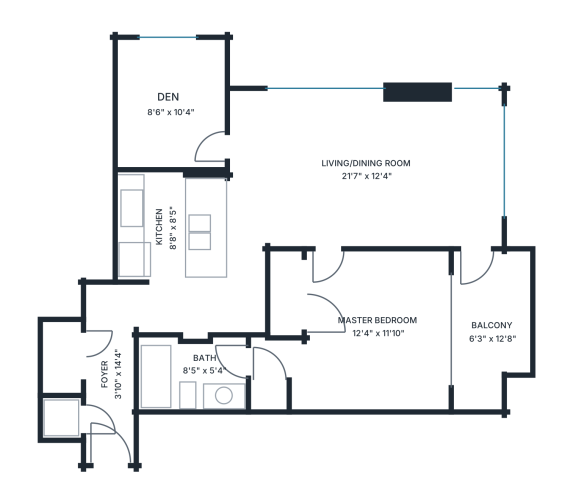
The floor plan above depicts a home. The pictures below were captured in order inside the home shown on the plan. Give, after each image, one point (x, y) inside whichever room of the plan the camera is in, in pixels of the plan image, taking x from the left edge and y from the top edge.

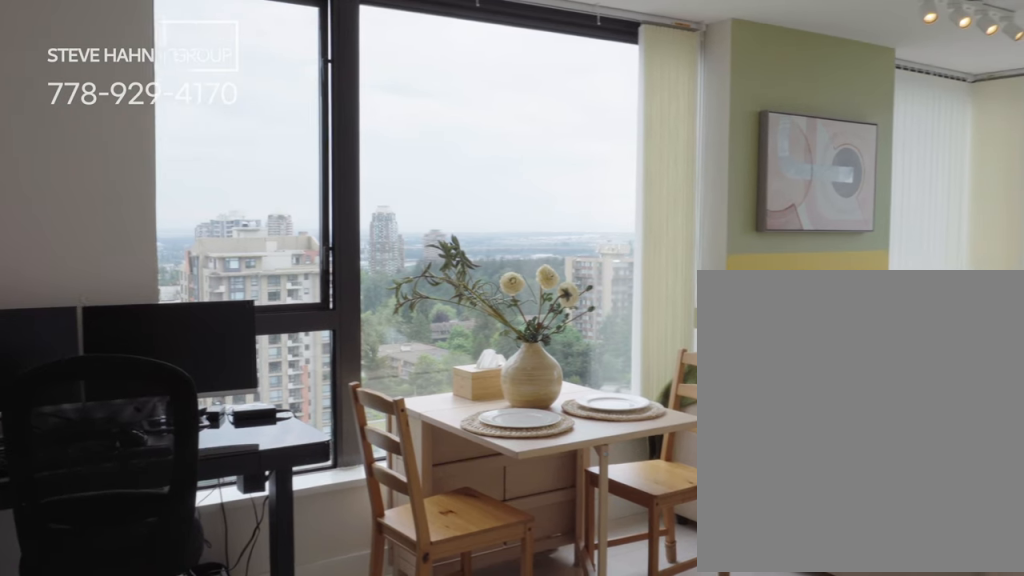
(363, 152)
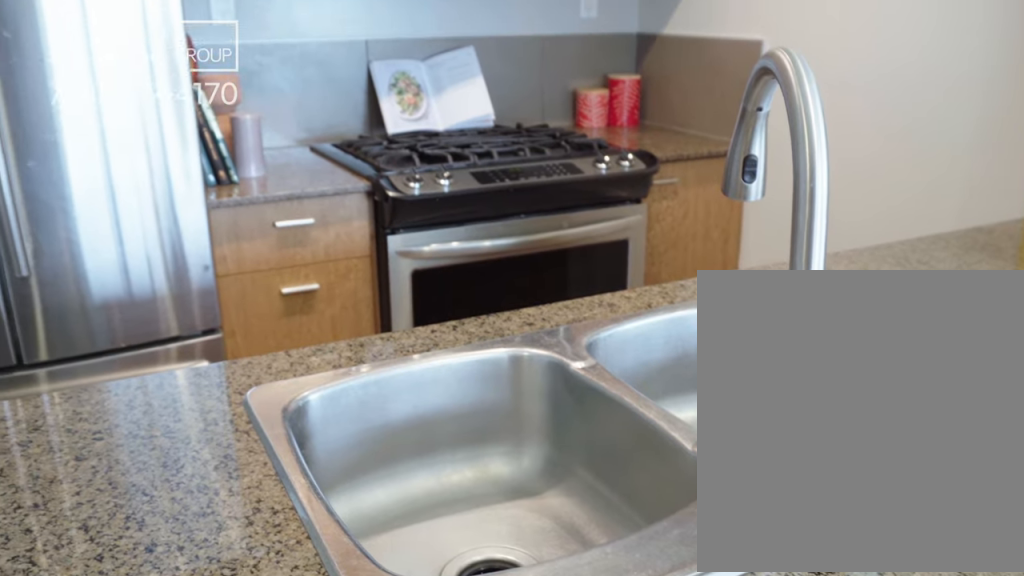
(208, 265)
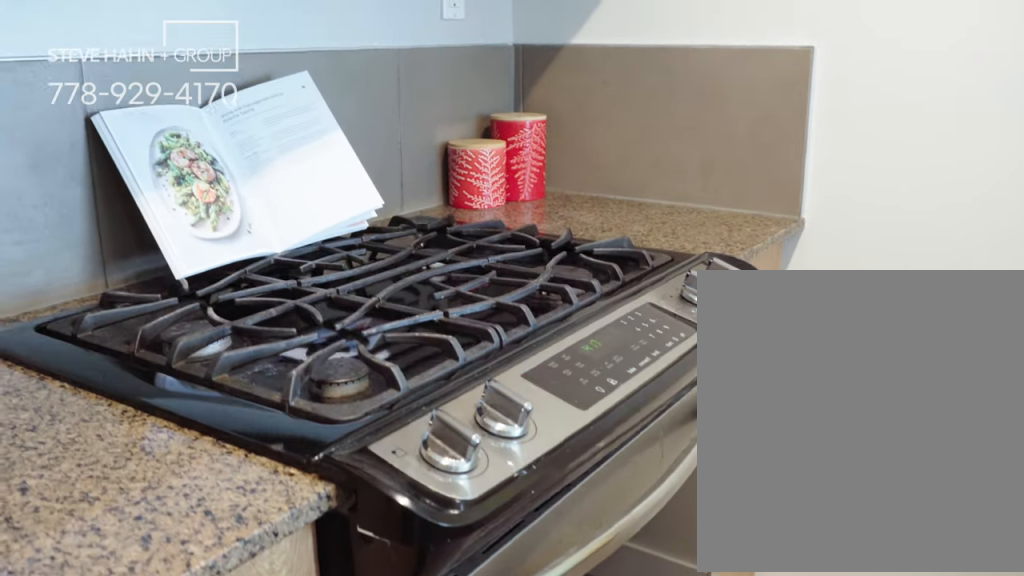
(209, 265)
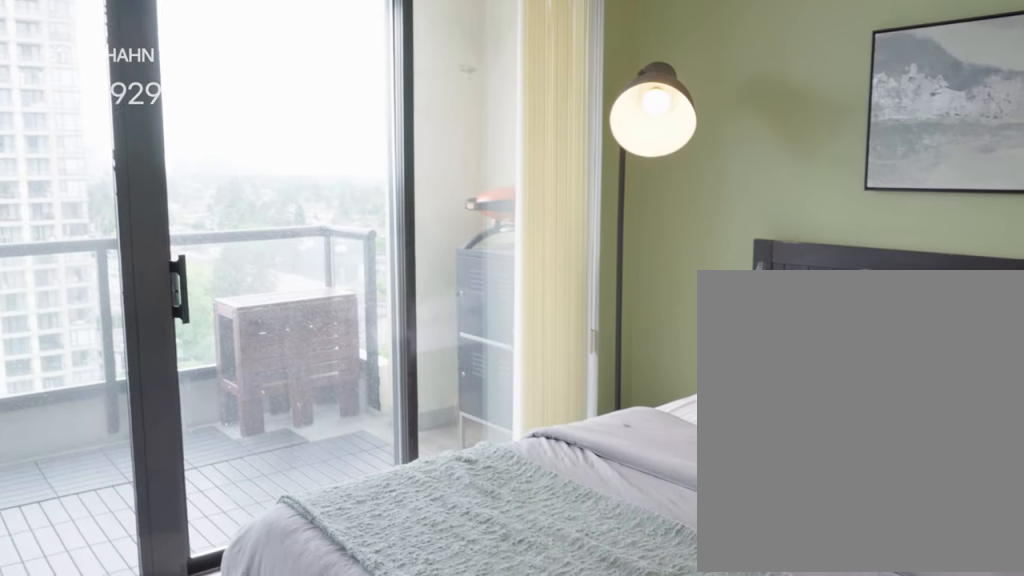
(373, 306)
